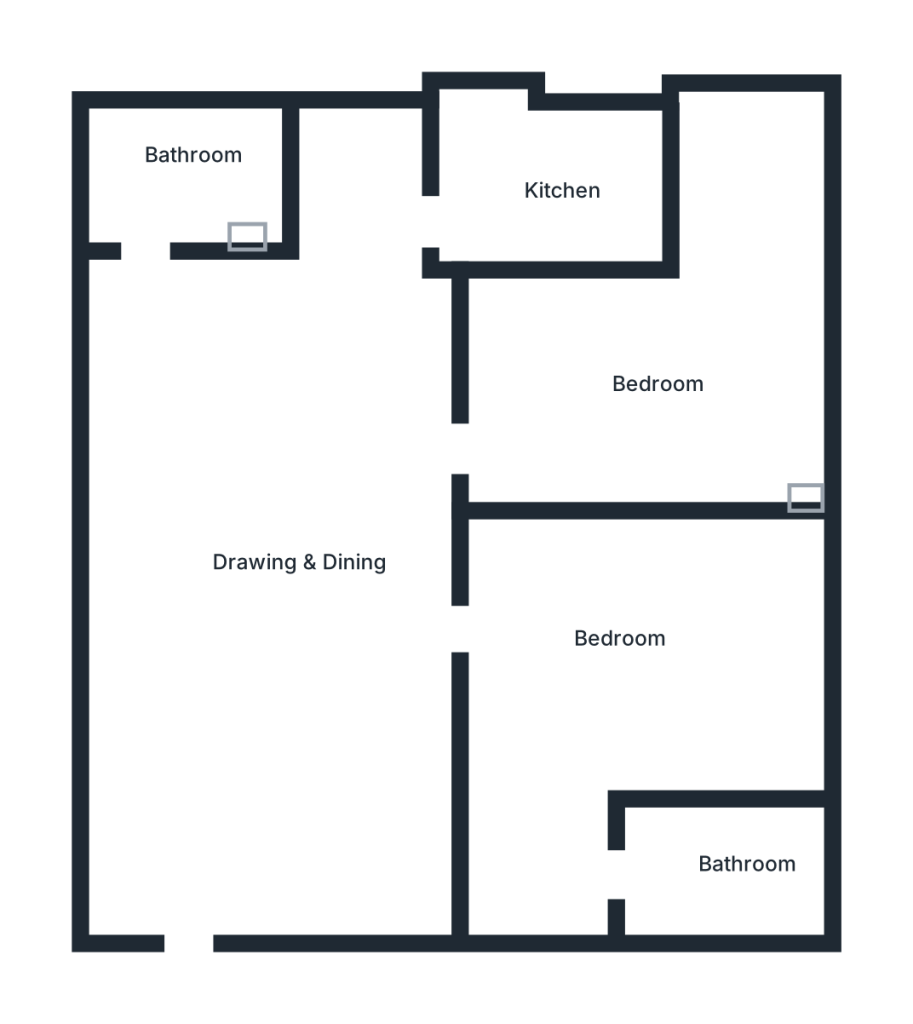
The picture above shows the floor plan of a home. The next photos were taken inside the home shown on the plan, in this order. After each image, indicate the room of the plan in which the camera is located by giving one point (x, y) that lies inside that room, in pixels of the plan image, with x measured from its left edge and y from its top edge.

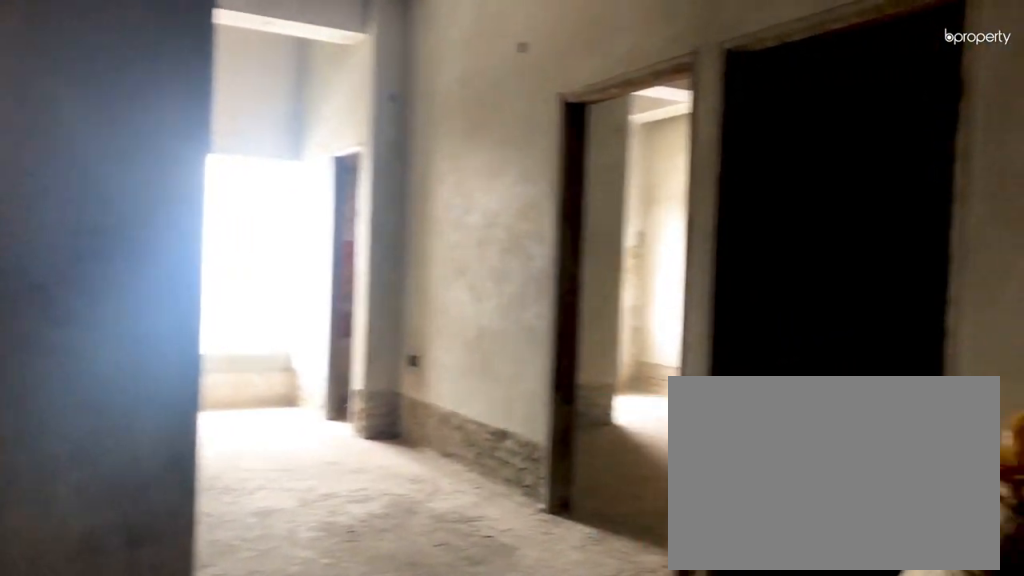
(215, 555)
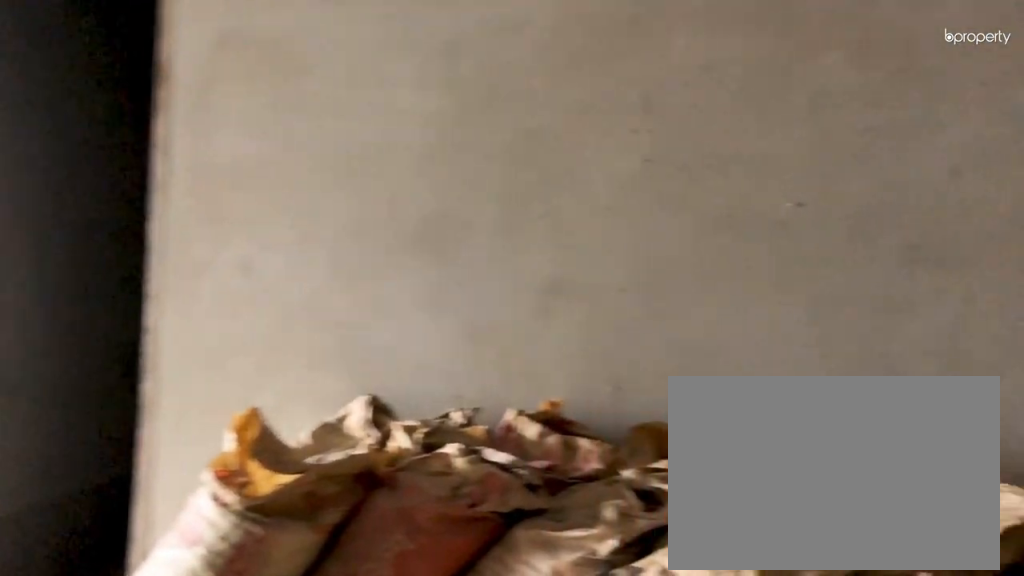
(215, 555)
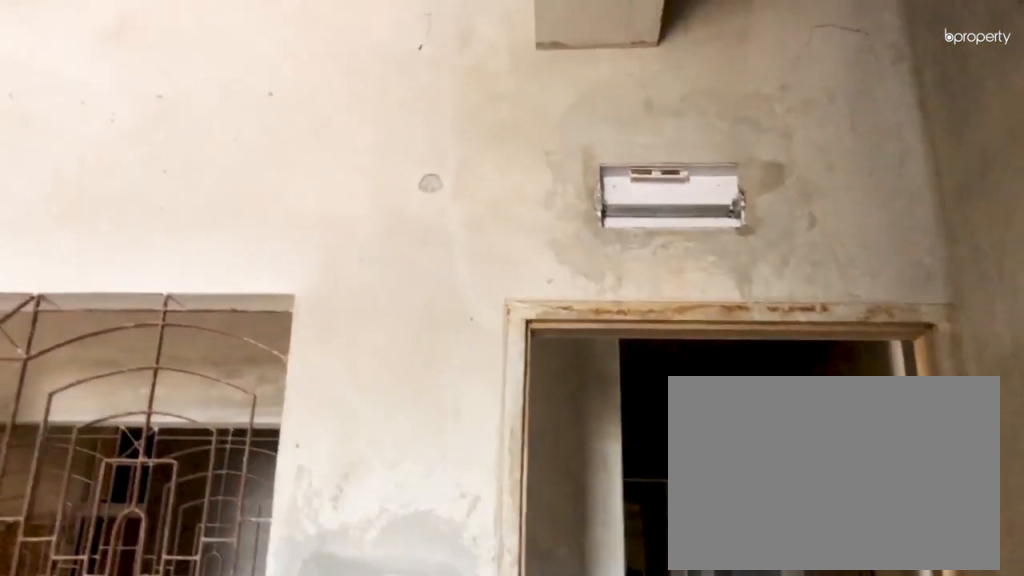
(216, 555)
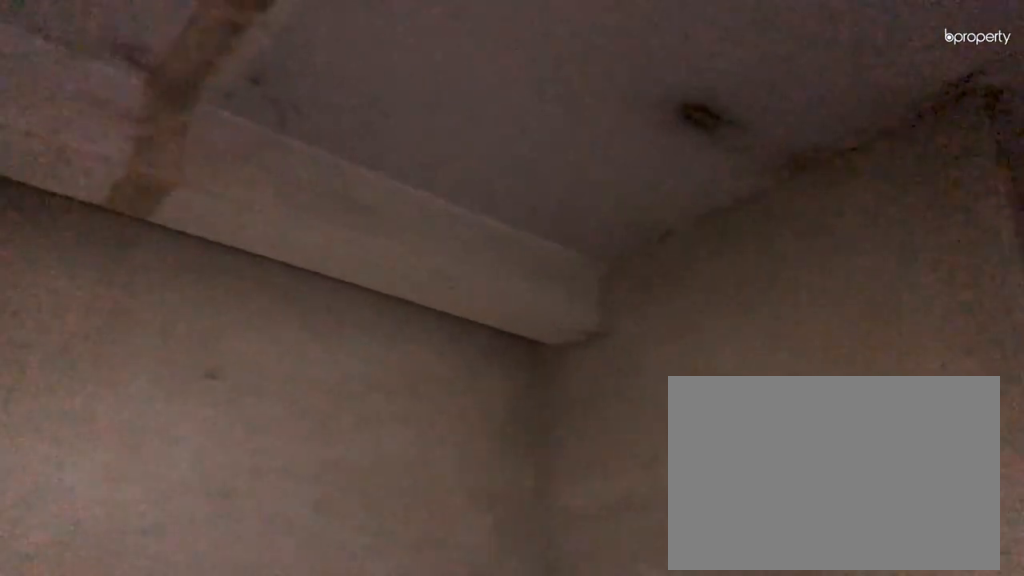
(601, 646)
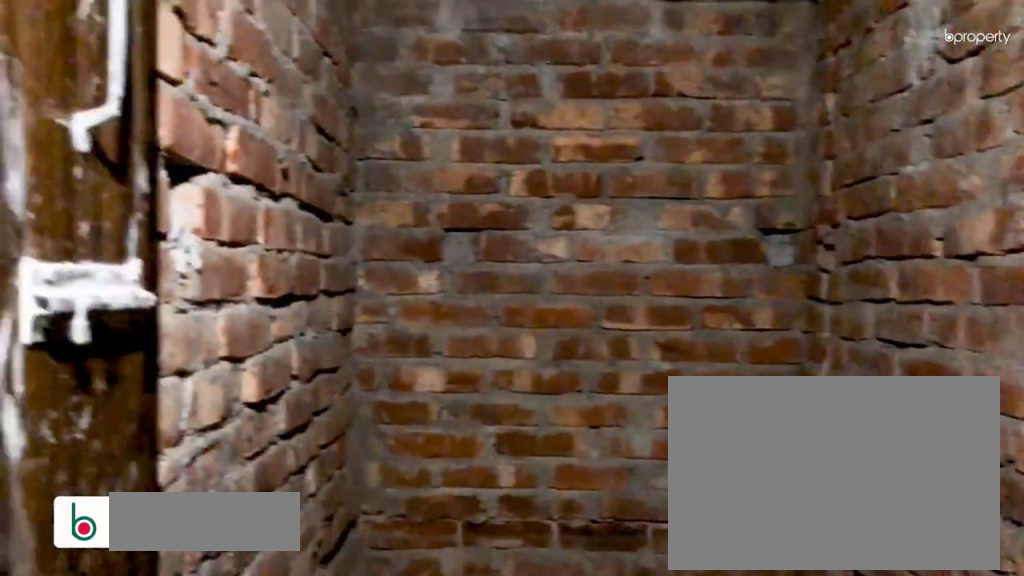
(737, 862)
